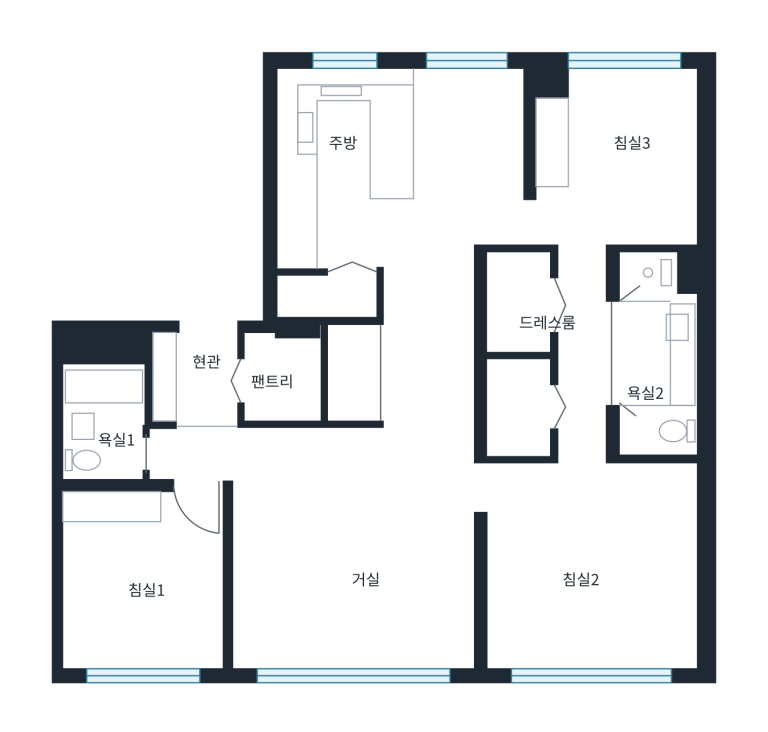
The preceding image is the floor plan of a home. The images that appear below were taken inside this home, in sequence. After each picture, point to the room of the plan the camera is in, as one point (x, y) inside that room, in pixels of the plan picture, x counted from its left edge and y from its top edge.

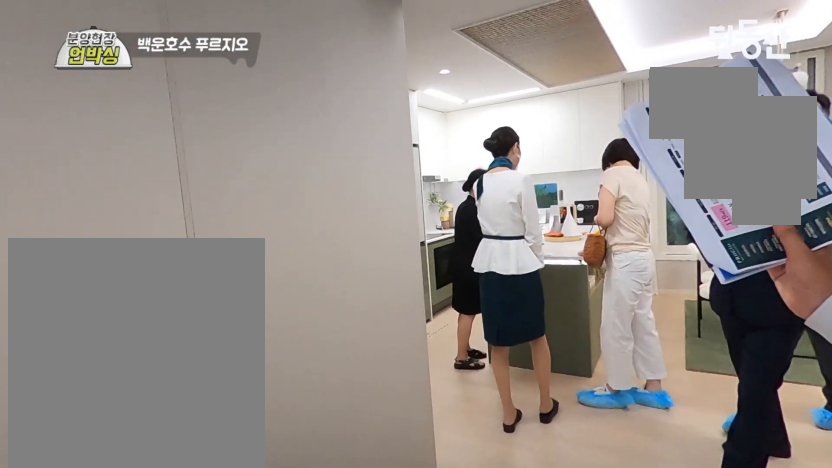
(428, 387)
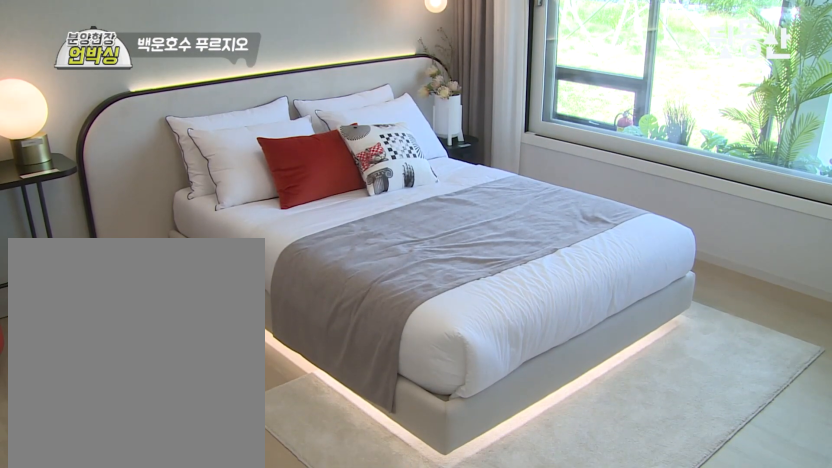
(590, 597)
